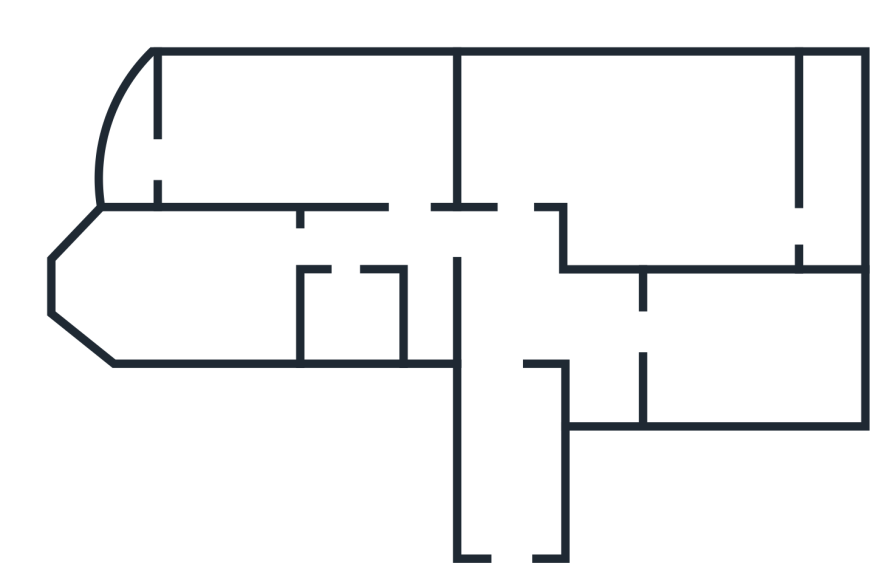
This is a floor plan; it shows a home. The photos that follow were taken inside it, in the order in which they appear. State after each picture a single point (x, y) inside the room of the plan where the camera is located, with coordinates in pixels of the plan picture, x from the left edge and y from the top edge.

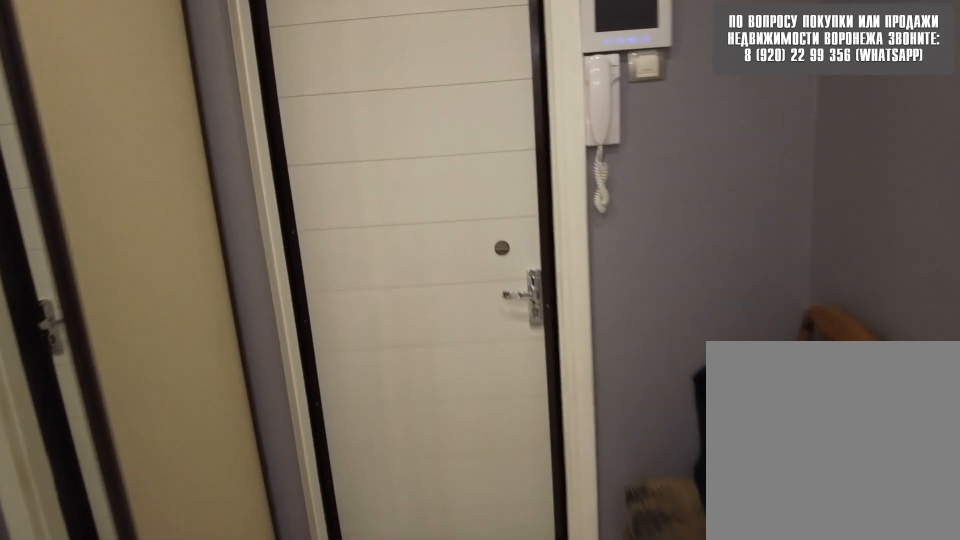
(517, 531)
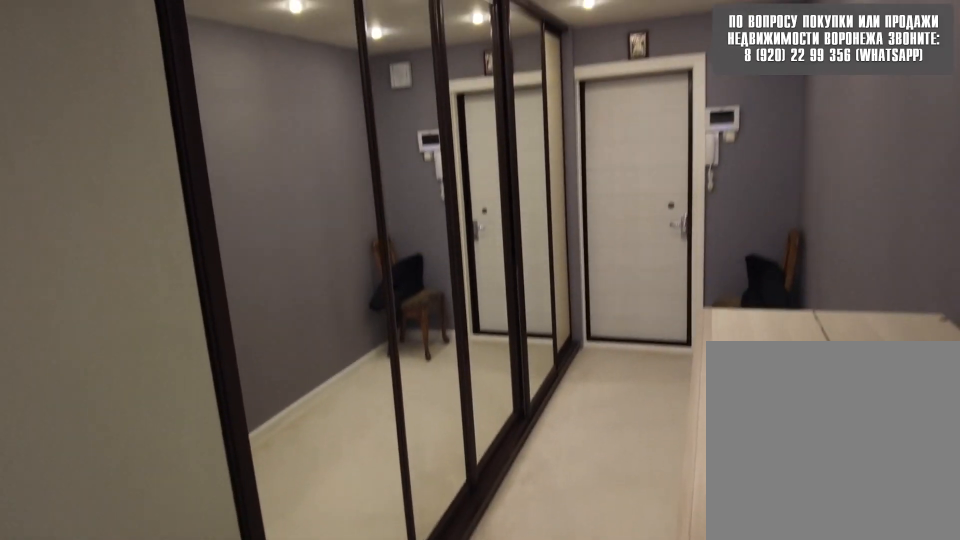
(516, 327)
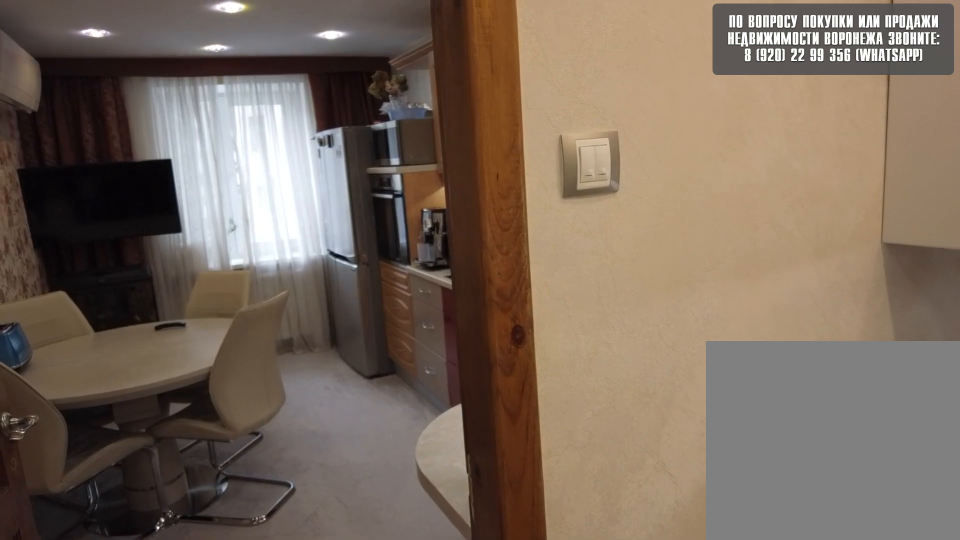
(612, 334)
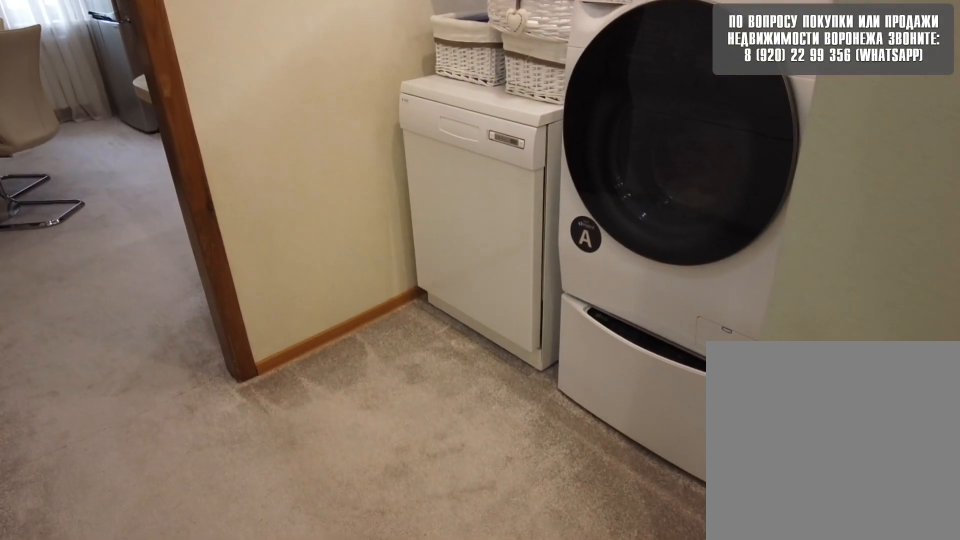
(612, 334)
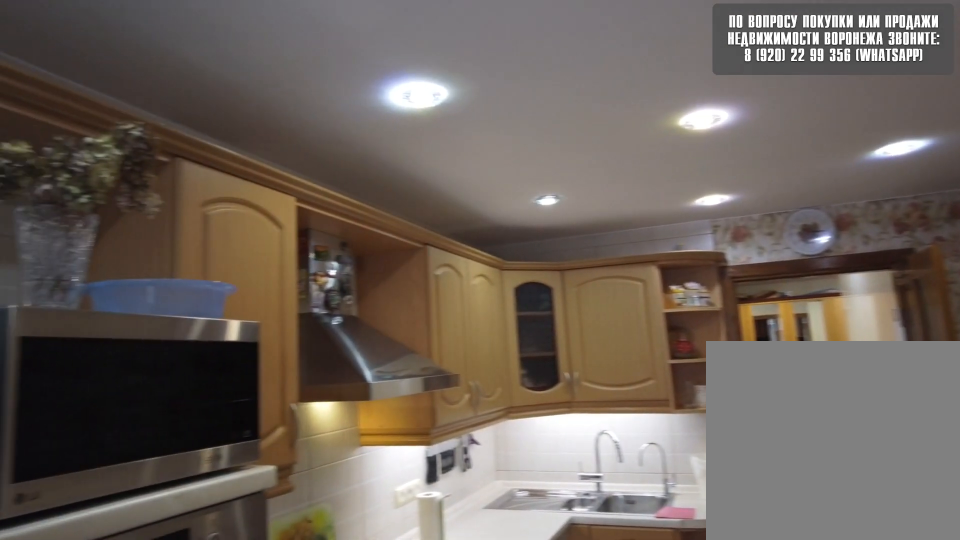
(717, 349)
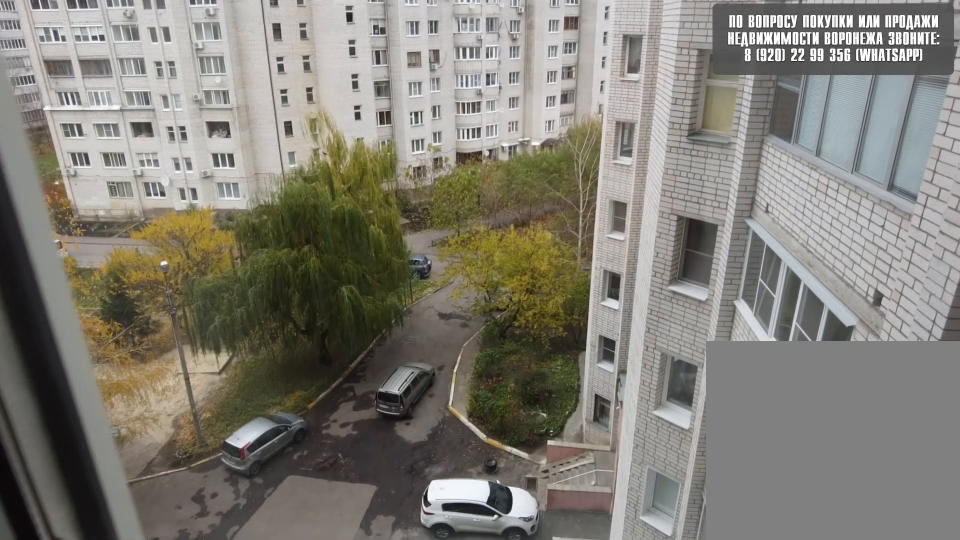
(717, 349)
